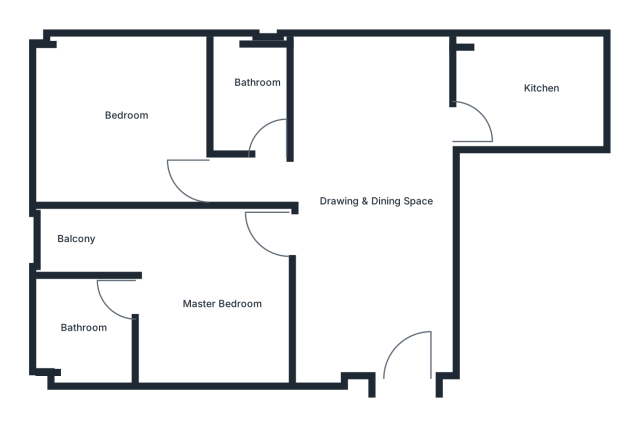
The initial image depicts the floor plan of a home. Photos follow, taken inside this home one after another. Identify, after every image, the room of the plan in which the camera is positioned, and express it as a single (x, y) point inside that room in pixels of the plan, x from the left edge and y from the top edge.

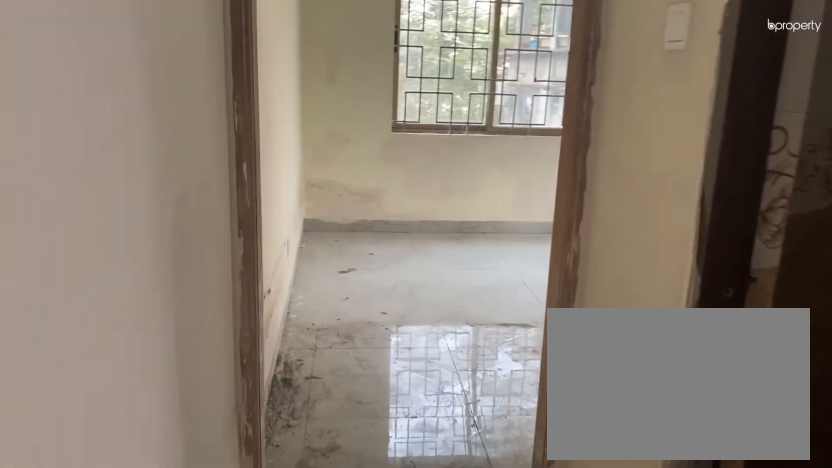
(253, 179)
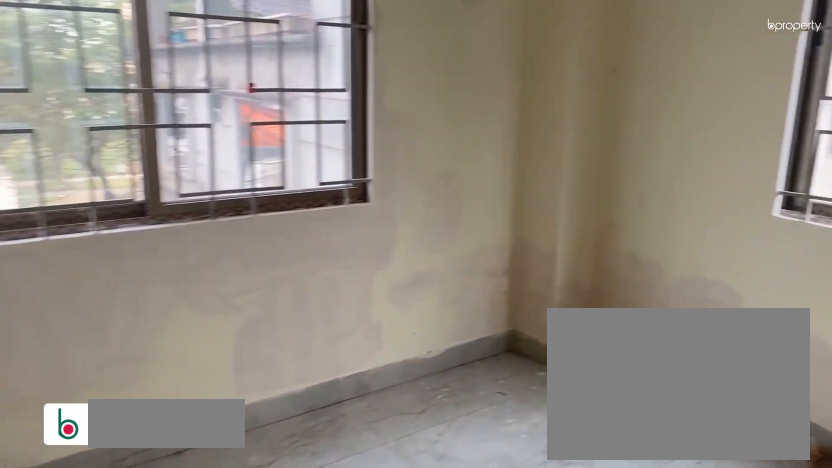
(120, 105)
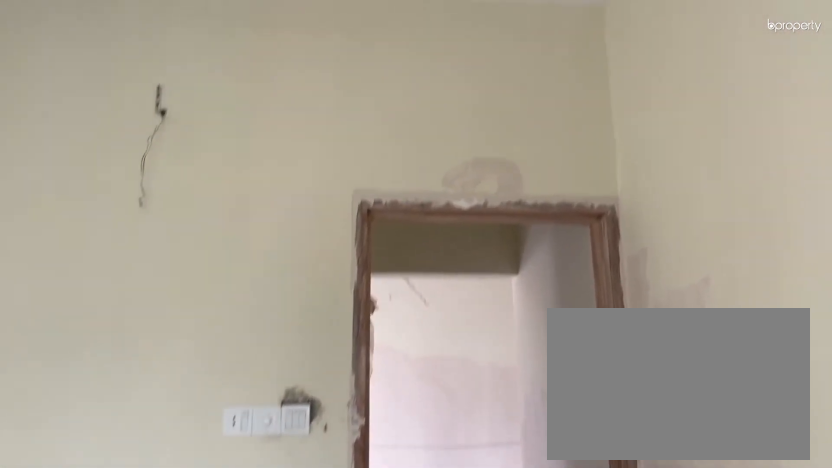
(120, 105)
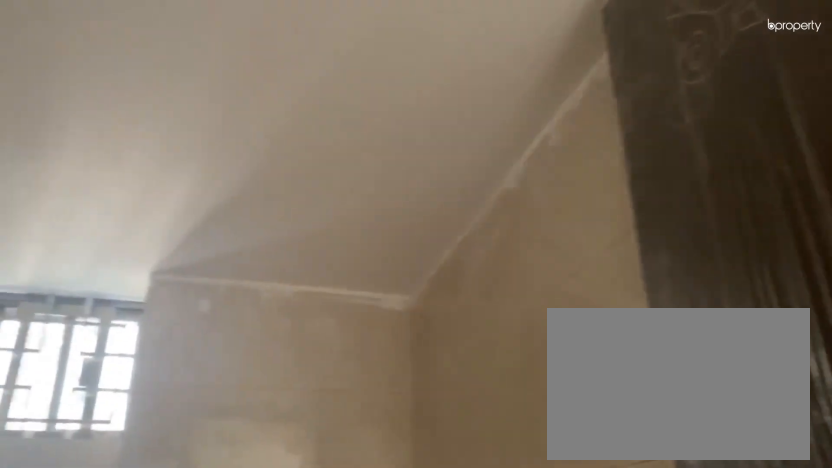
(264, 145)
